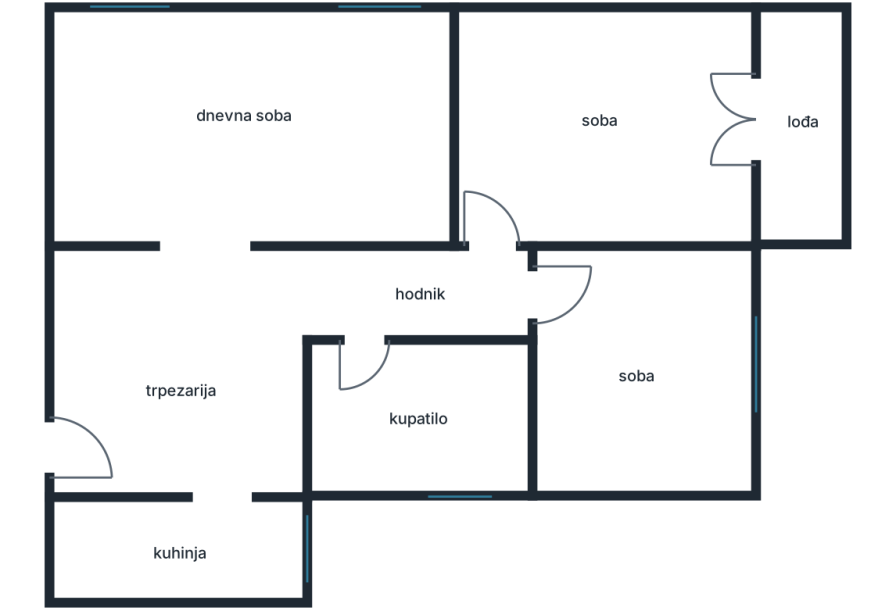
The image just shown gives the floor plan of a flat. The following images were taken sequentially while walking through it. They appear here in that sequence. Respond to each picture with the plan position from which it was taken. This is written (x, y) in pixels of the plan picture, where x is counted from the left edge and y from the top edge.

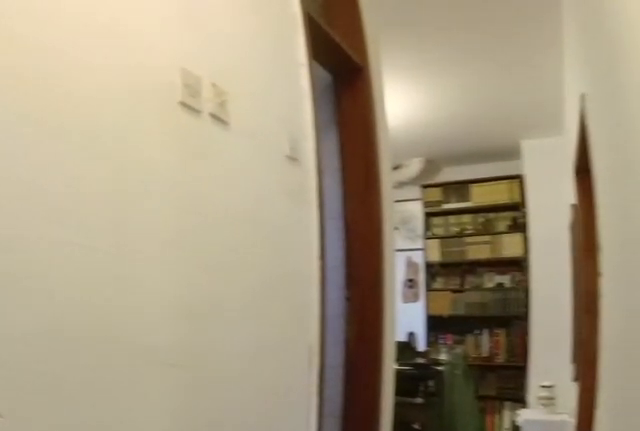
(519, 271)
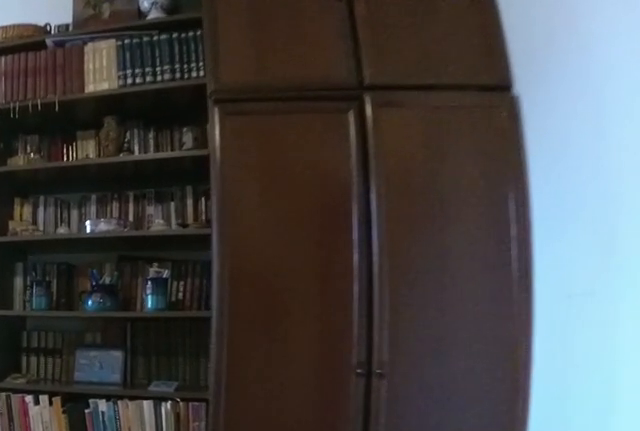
(297, 220)
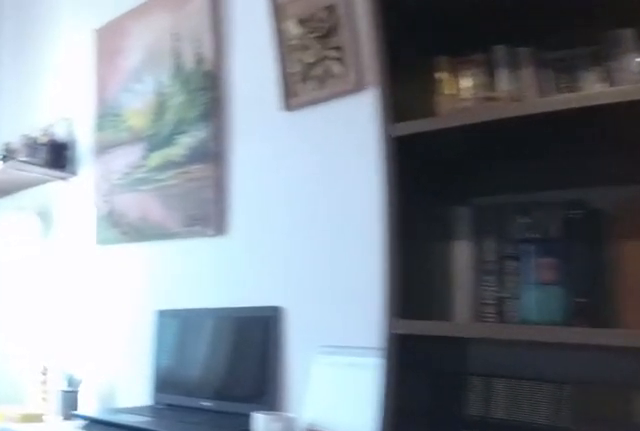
(362, 217)
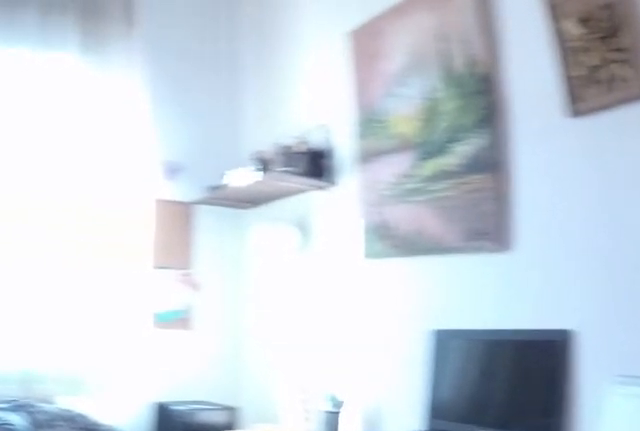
(365, 213)
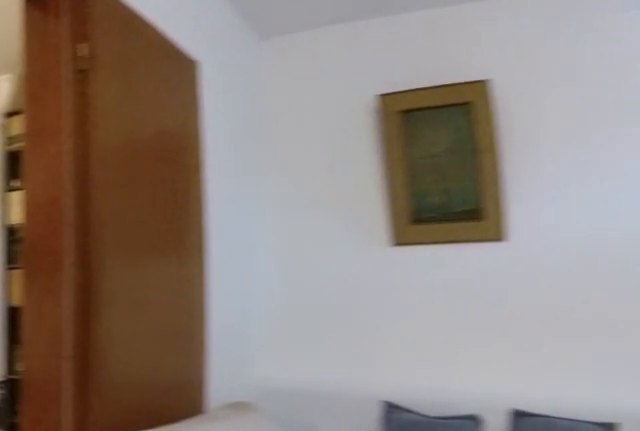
(276, 182)
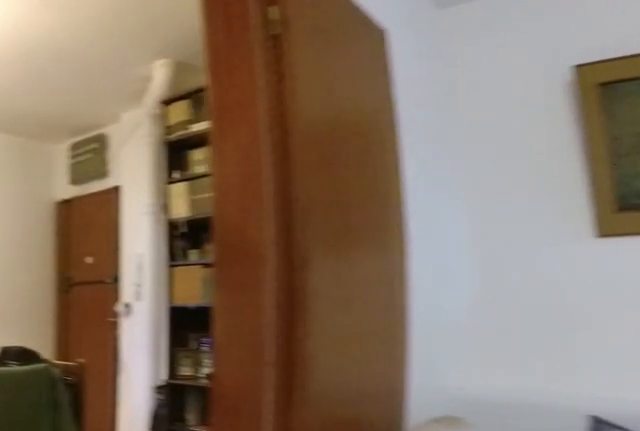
(260, 187)
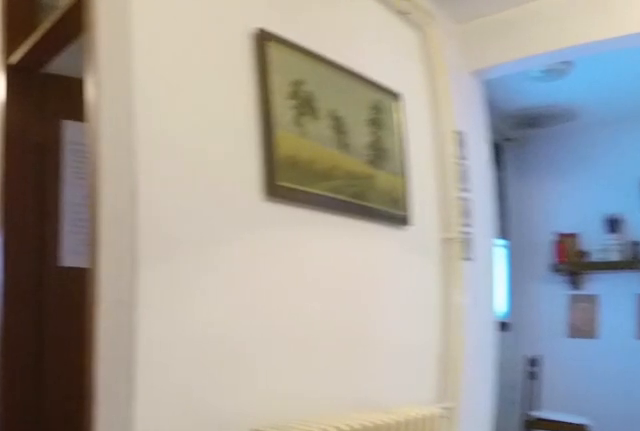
(201, 251)
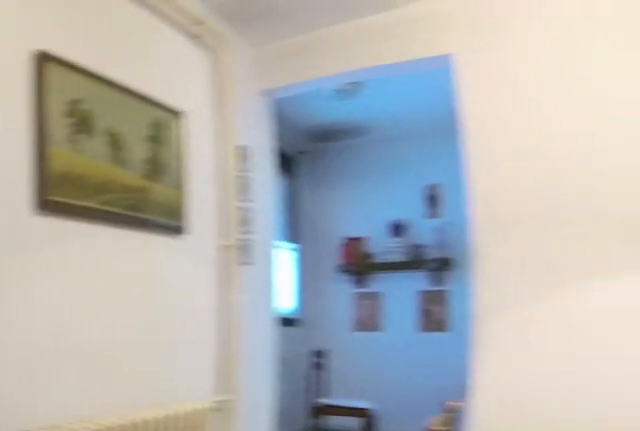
(211, 248)
